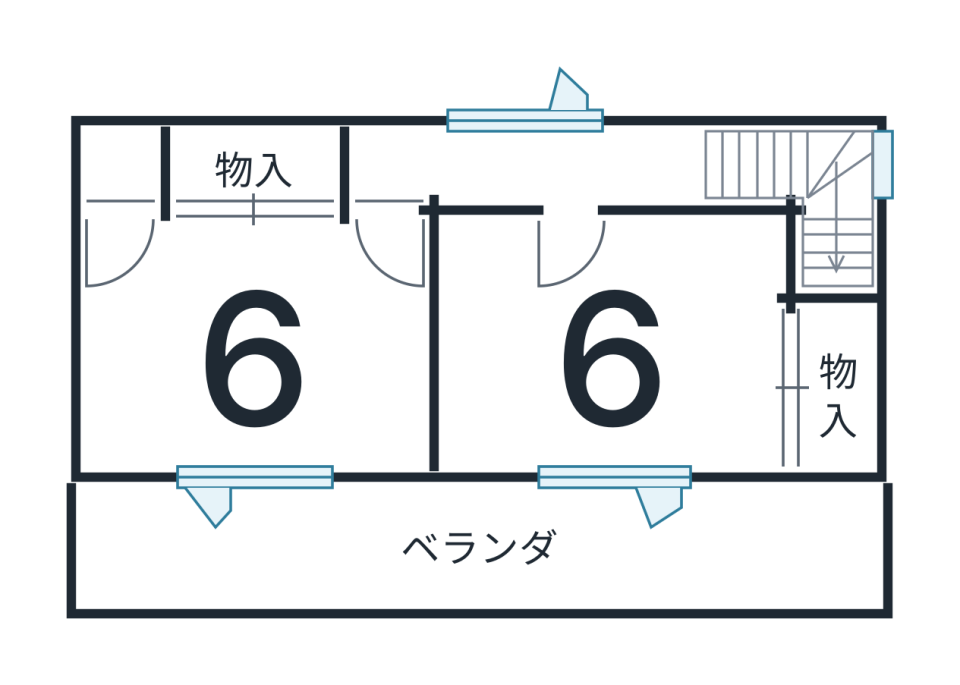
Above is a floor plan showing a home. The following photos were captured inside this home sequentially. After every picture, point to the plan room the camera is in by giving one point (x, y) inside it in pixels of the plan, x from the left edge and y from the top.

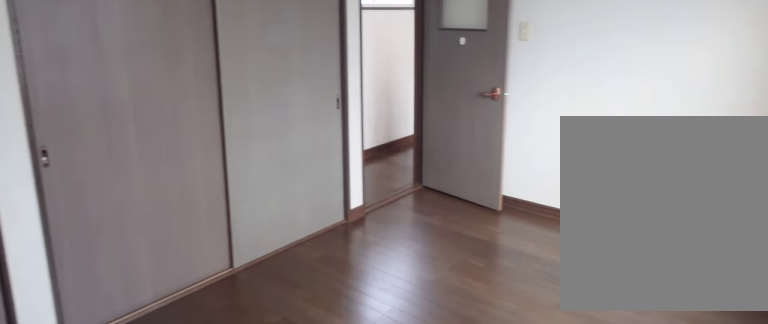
(258, 344)
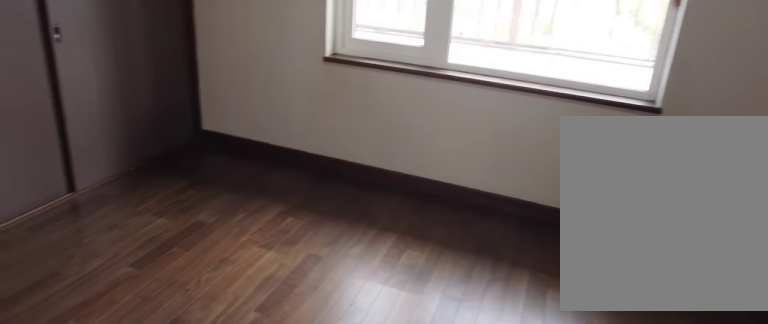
(611, 355)
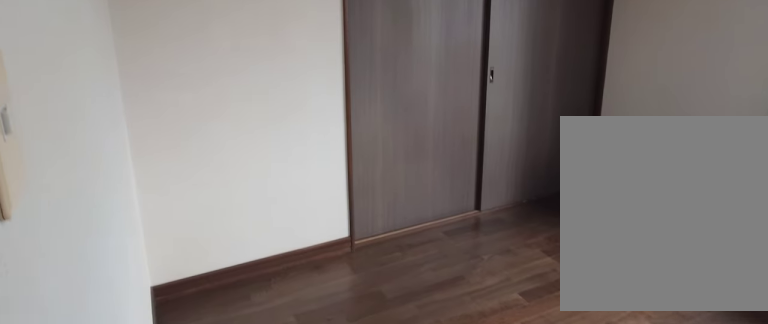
(611, 355)
